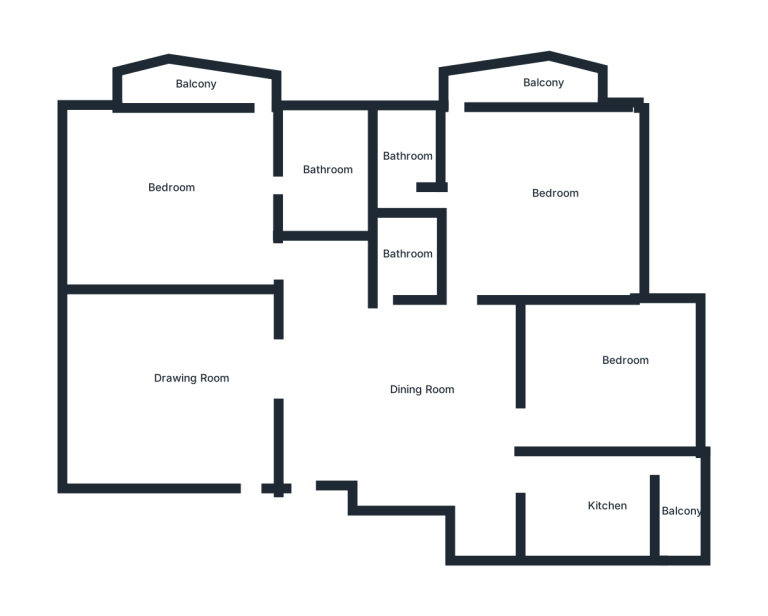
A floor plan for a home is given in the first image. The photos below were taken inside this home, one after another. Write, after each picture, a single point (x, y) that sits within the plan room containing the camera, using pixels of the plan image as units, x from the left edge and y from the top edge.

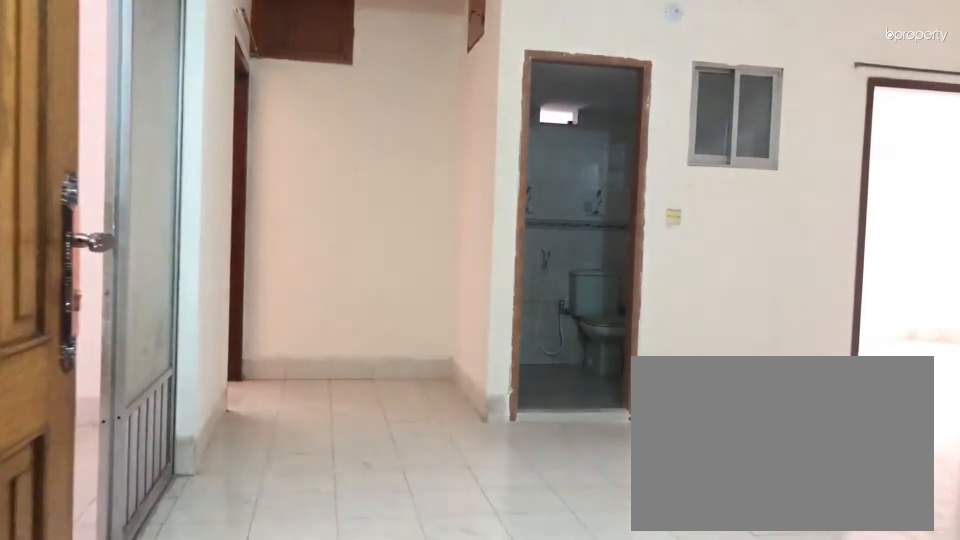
(318, 467)
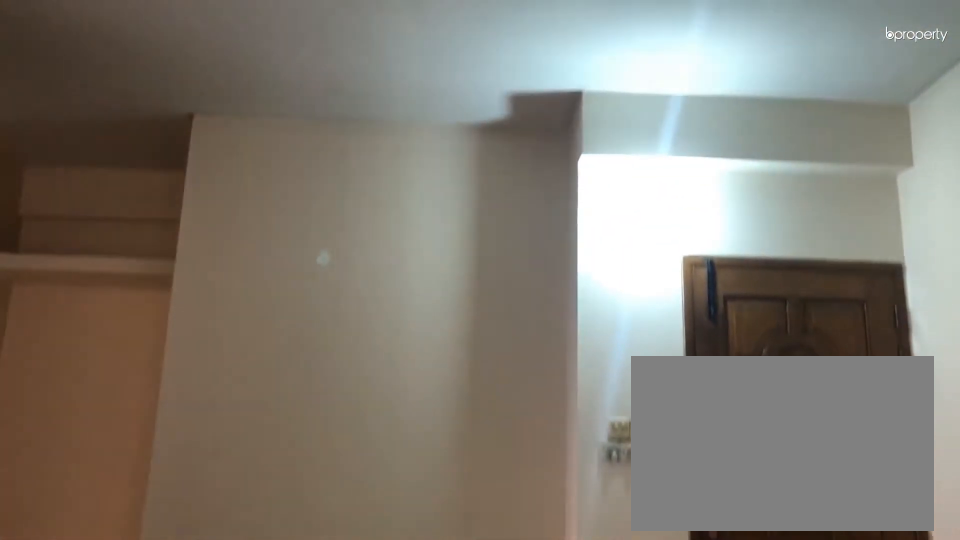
(415, 380)
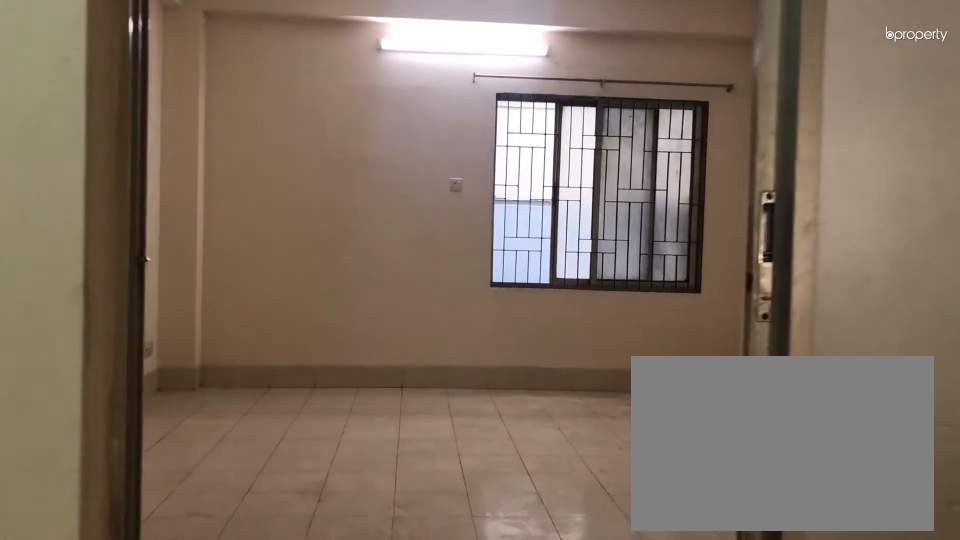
(241, 380)
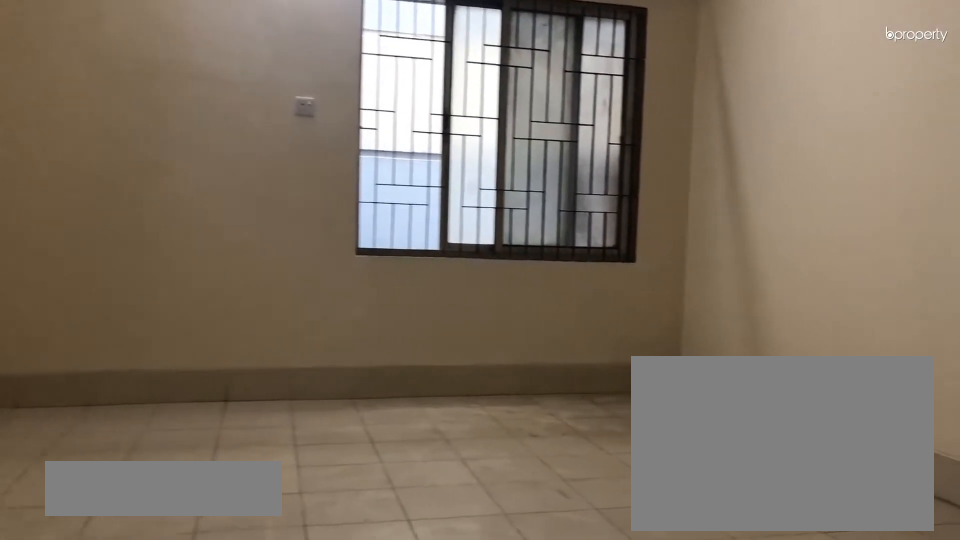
(155, 386)
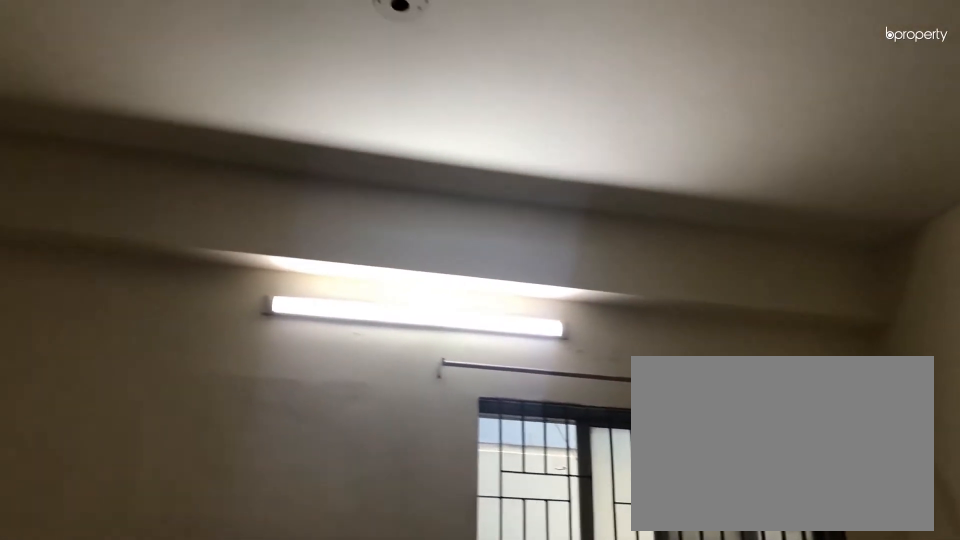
(155, 386)
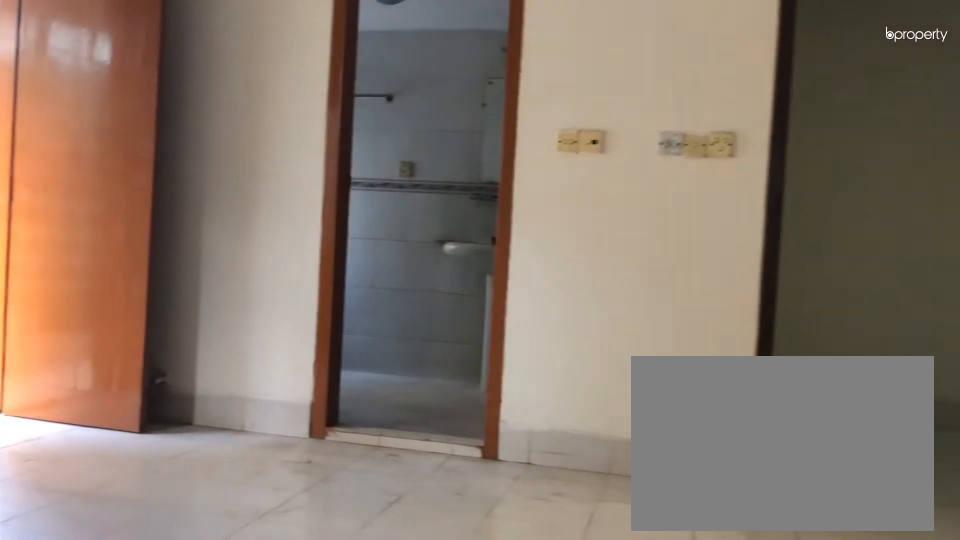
(170, 182)
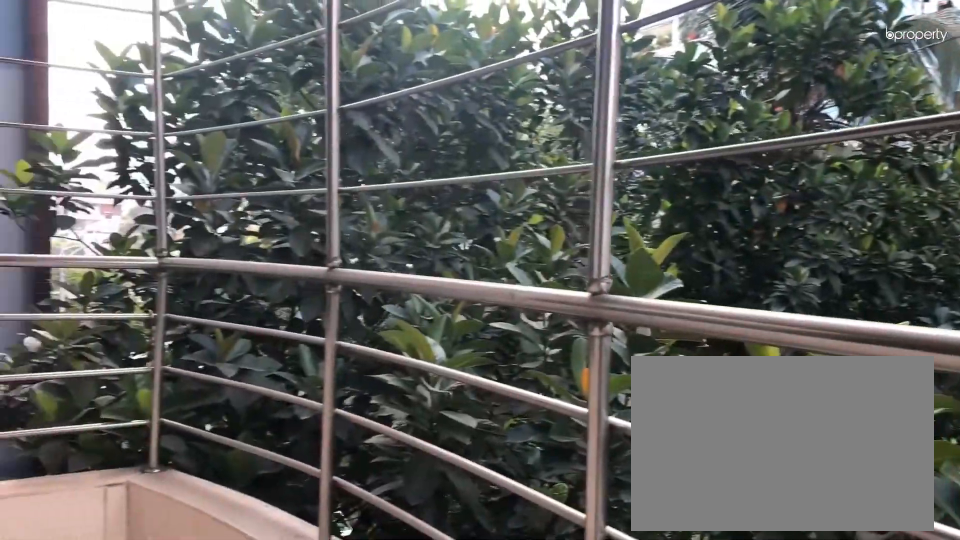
(182, 90)
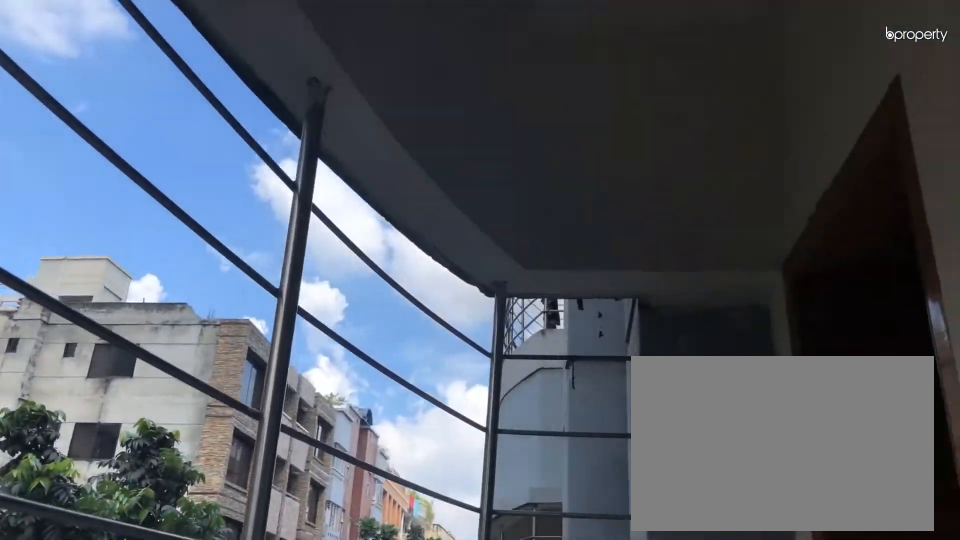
(182, 90)
